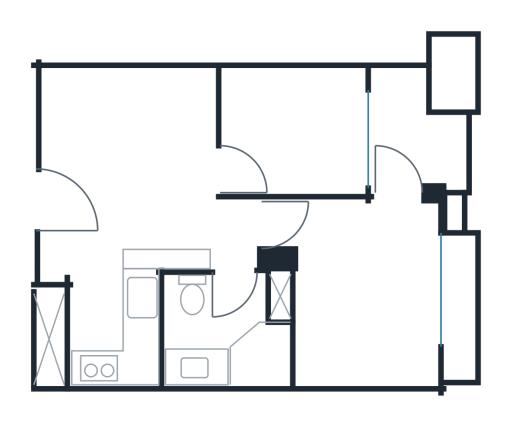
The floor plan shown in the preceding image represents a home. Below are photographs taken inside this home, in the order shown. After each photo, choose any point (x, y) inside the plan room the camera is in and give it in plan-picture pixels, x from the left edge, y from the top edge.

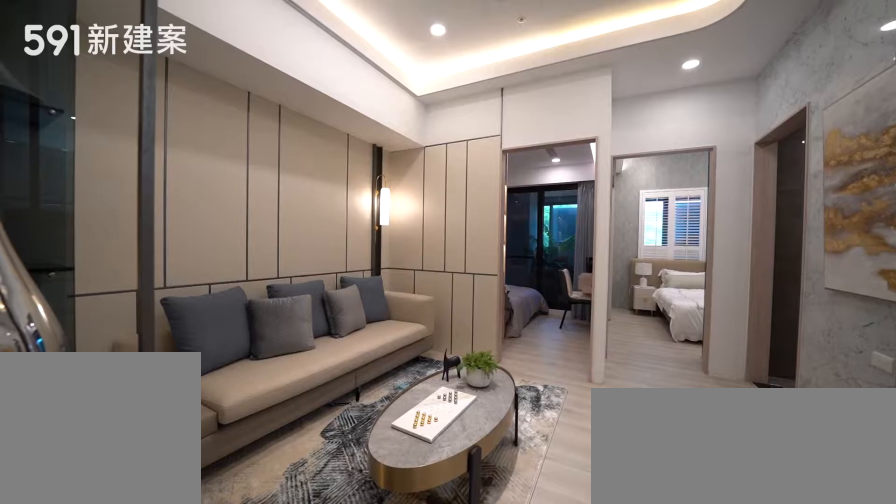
(130, 148)
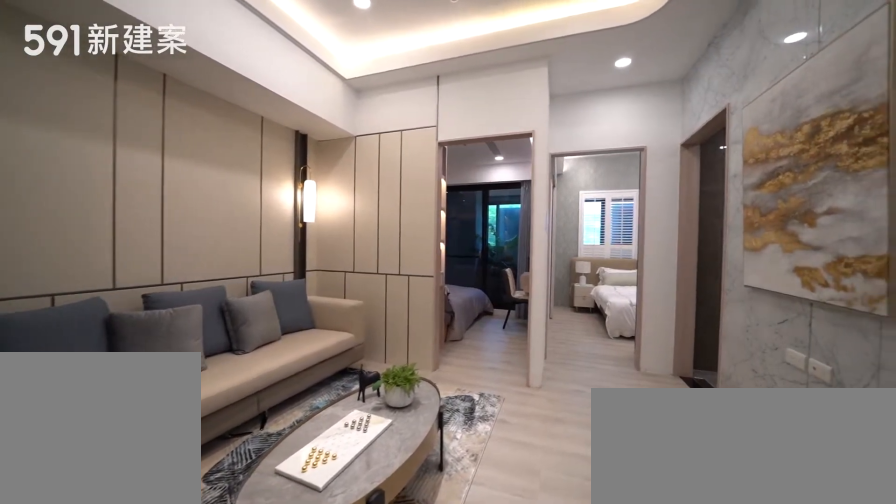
(130, 148)
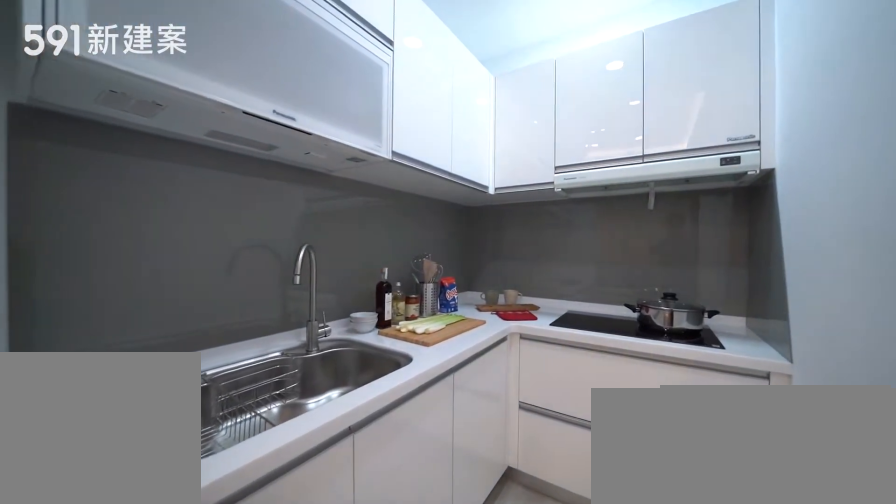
(108, 304)
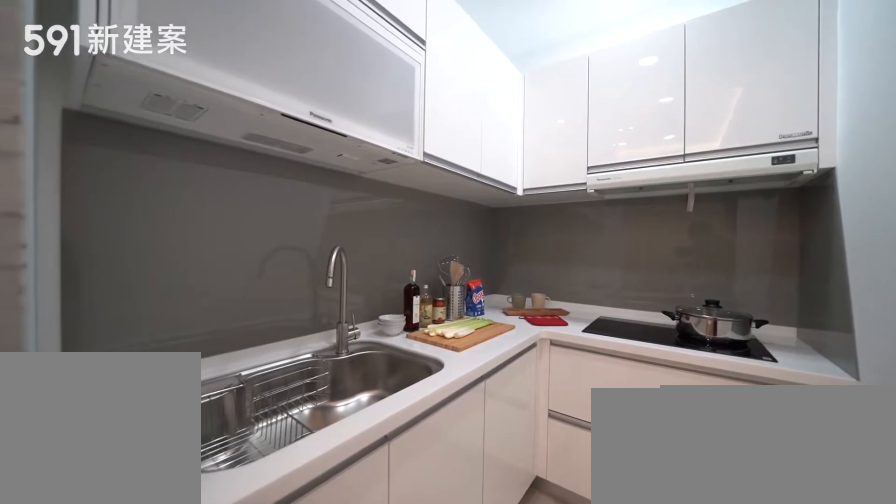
(108, 304)
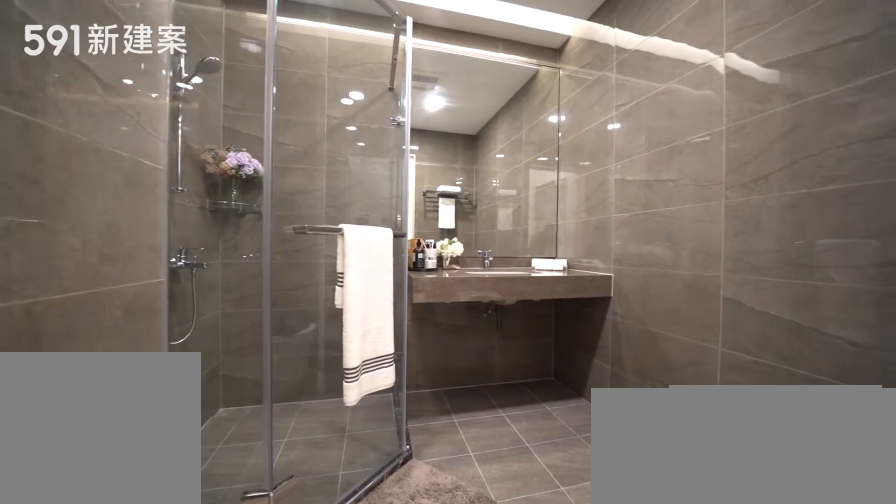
(227, 330)
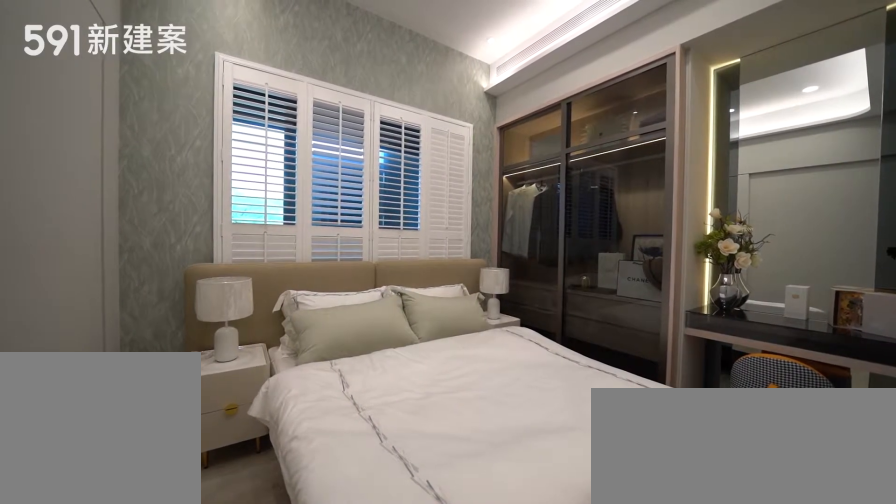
(365, 295)
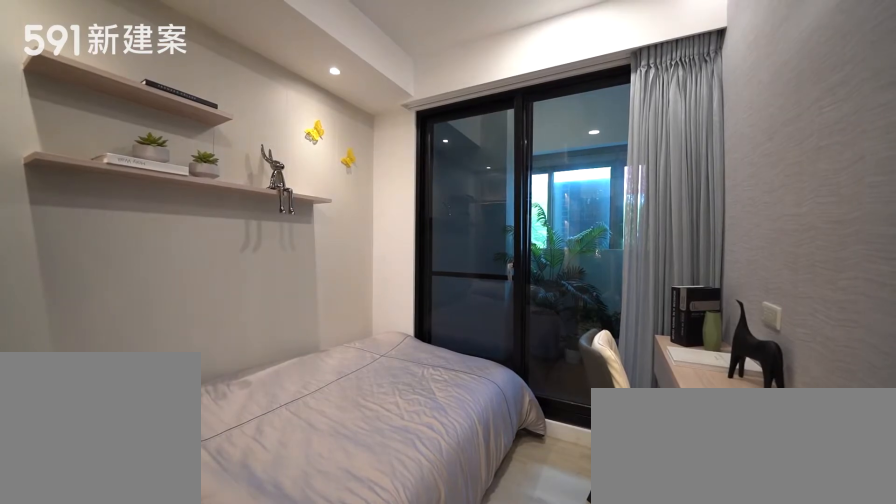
(297, 130)
